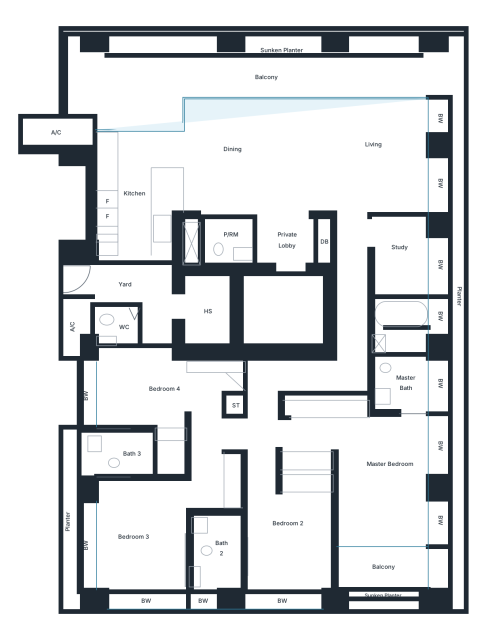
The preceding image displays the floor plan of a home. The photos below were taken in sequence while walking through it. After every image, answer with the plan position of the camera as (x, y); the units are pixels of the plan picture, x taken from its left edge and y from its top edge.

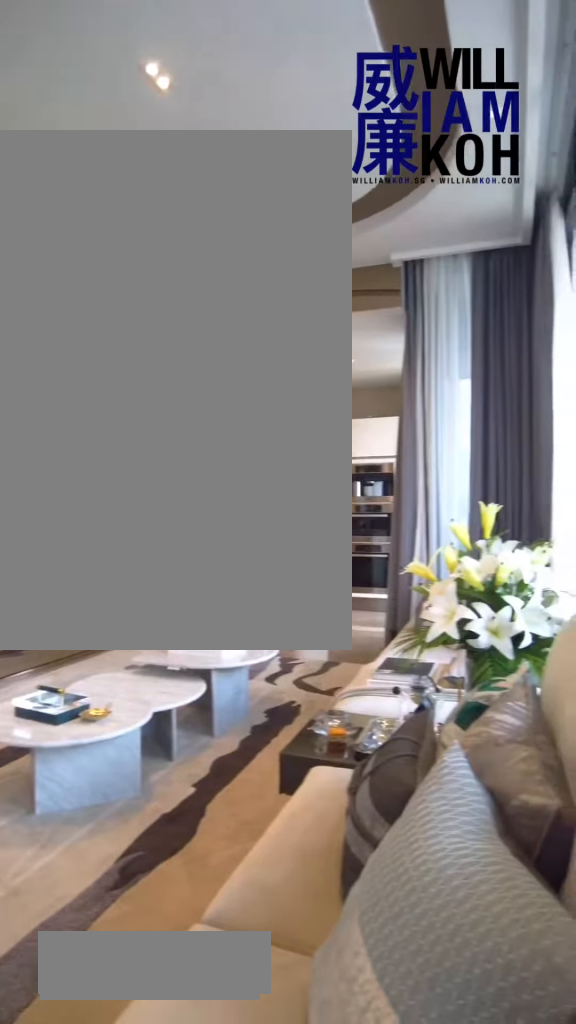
(376, 122)
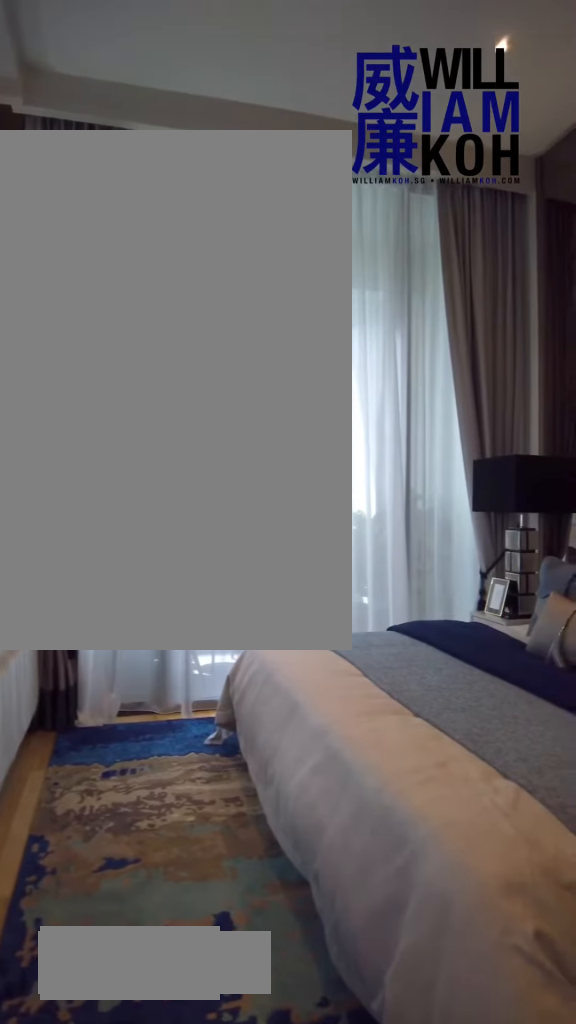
(417, 434)
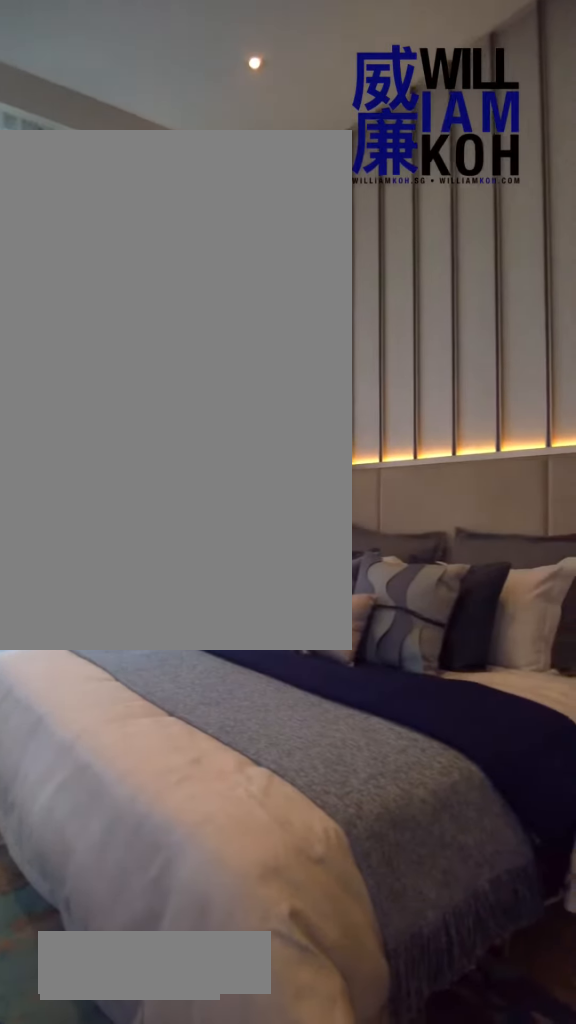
(417, 434)
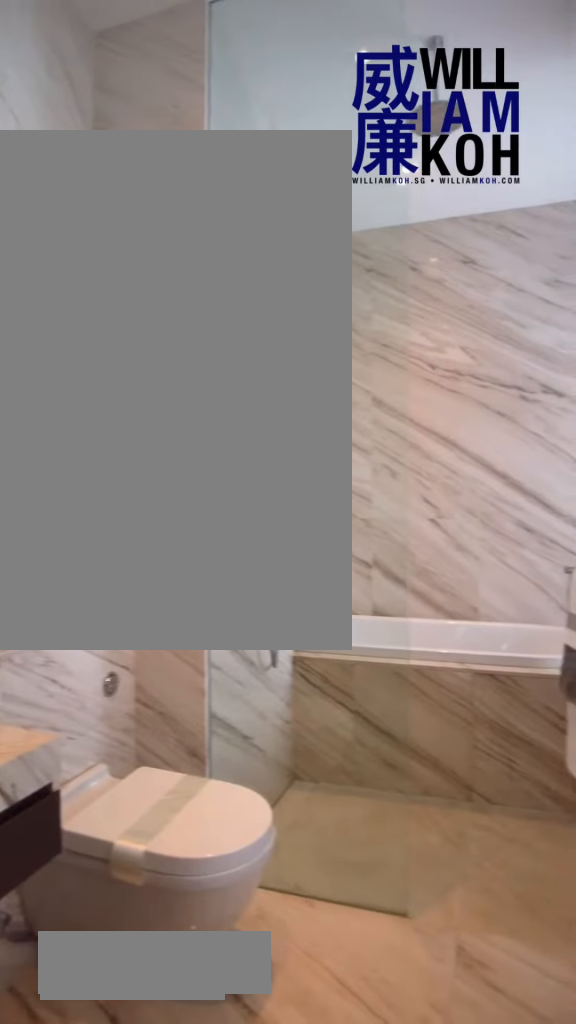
(409, 385)
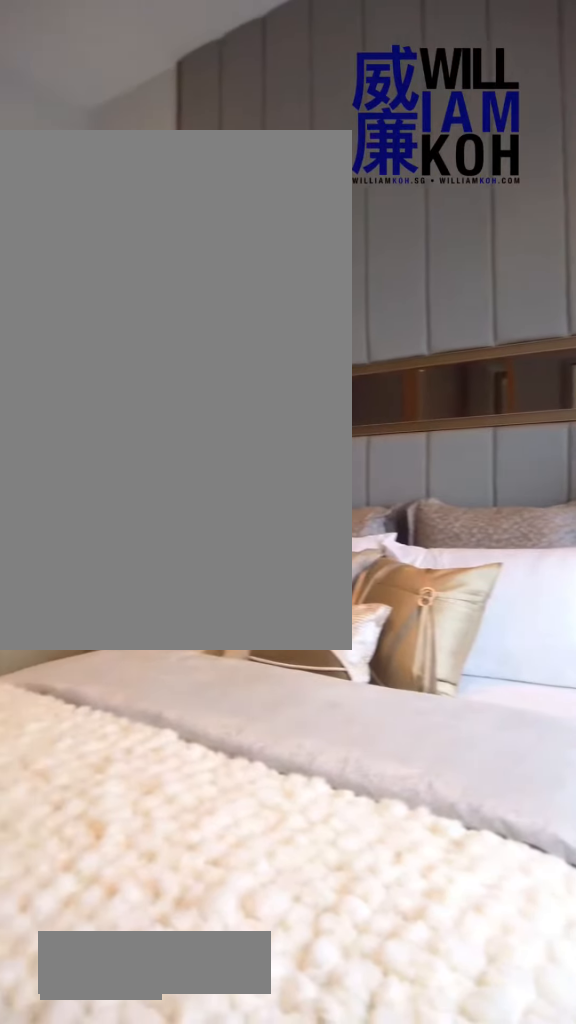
(258, 574)
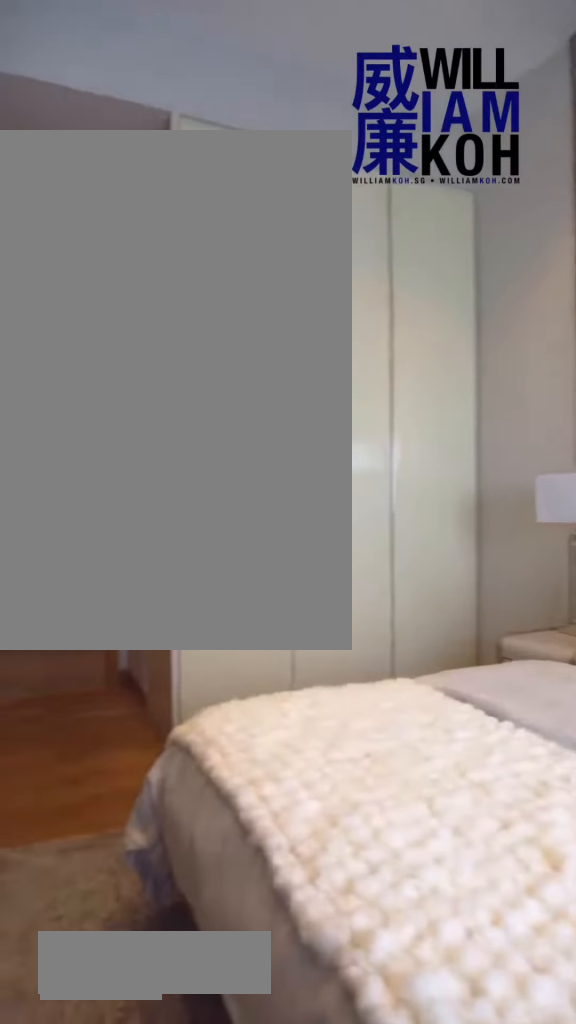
(258, 574)
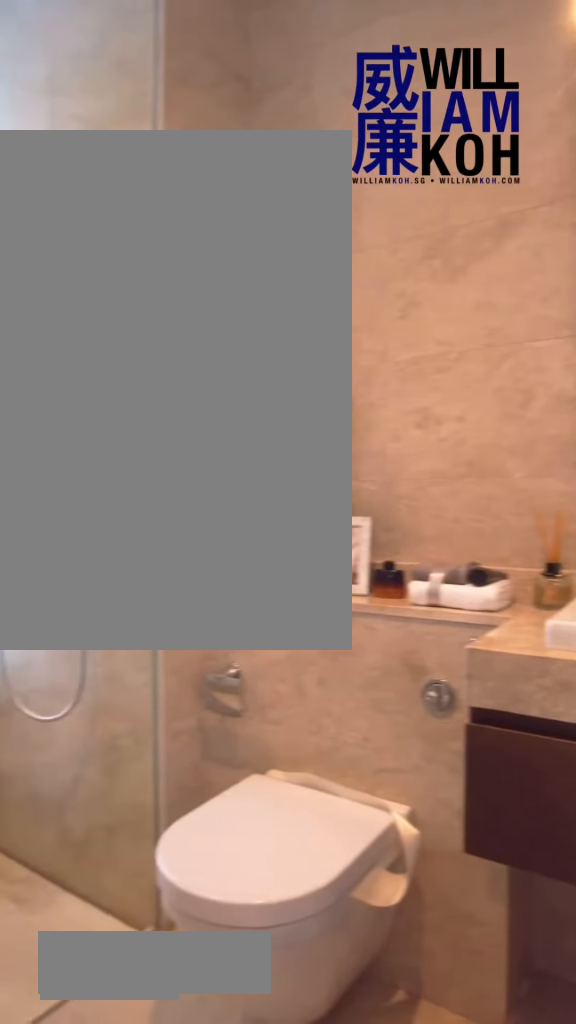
(220, 536)
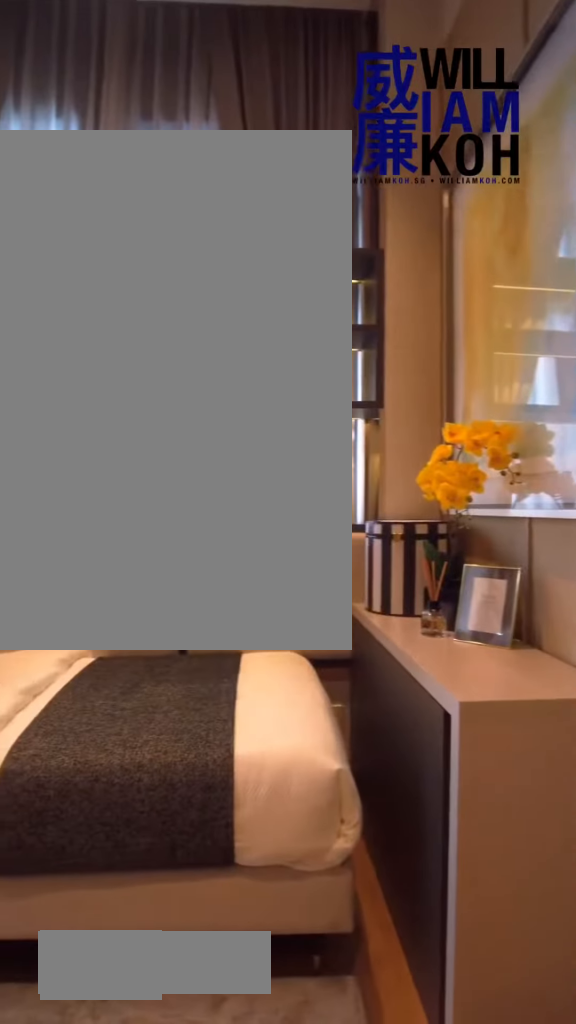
(173, 396)
